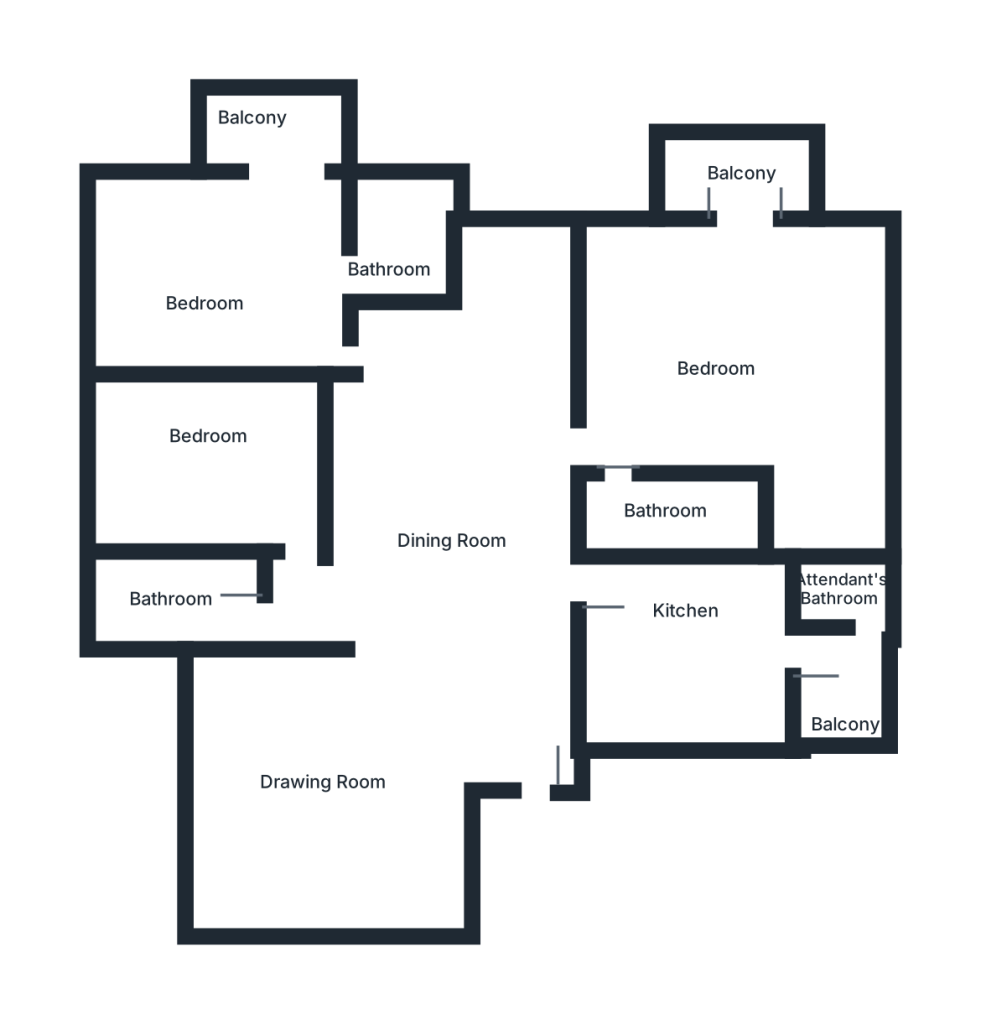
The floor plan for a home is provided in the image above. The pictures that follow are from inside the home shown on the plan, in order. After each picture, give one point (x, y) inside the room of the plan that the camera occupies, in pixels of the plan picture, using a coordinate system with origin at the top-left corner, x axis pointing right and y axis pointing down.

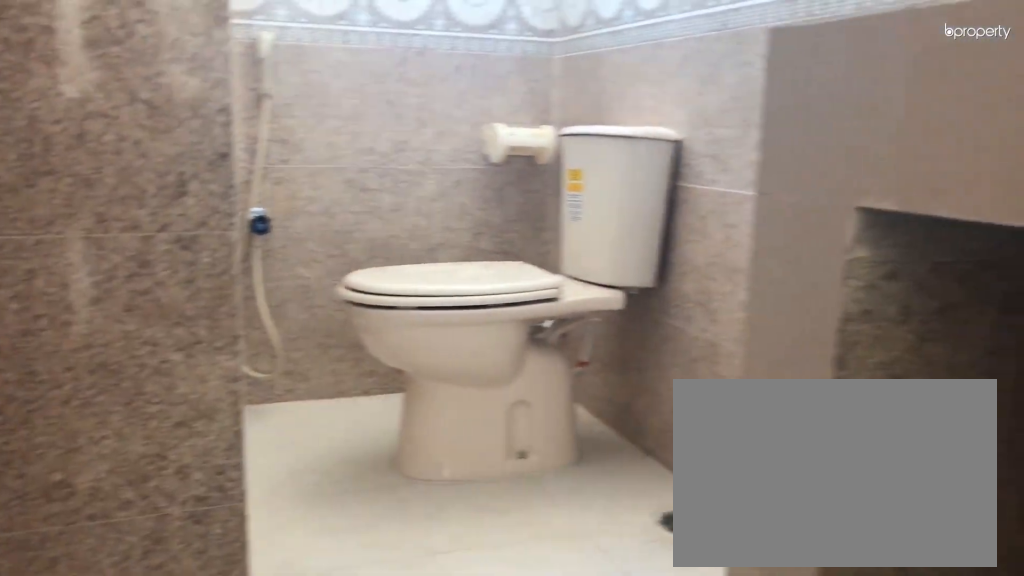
(217, 597)
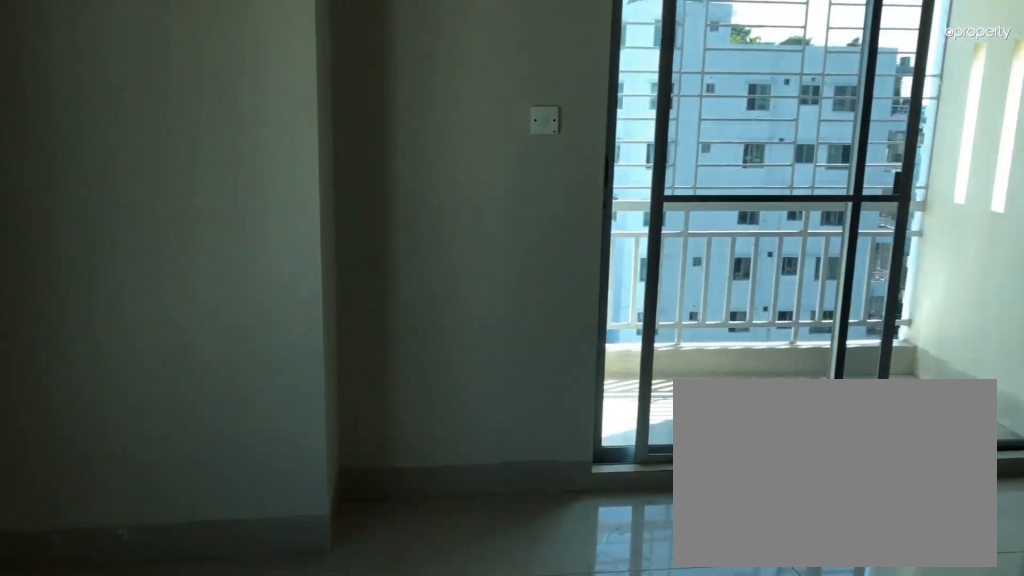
(235, 270)
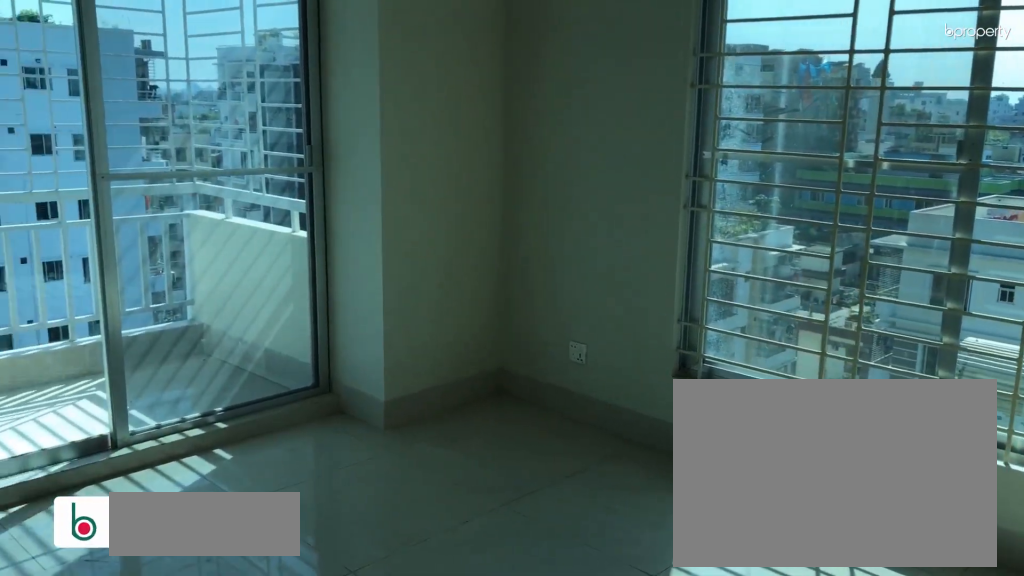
(736, 361)
